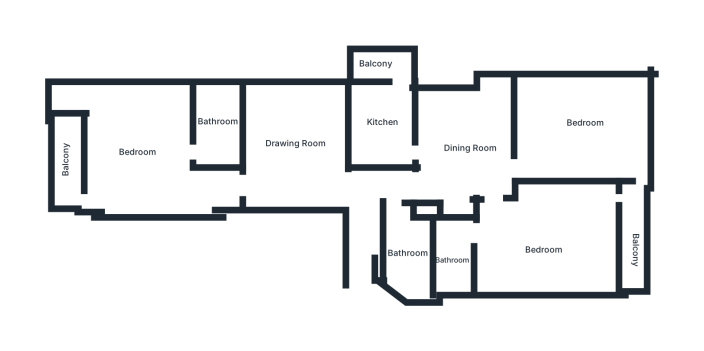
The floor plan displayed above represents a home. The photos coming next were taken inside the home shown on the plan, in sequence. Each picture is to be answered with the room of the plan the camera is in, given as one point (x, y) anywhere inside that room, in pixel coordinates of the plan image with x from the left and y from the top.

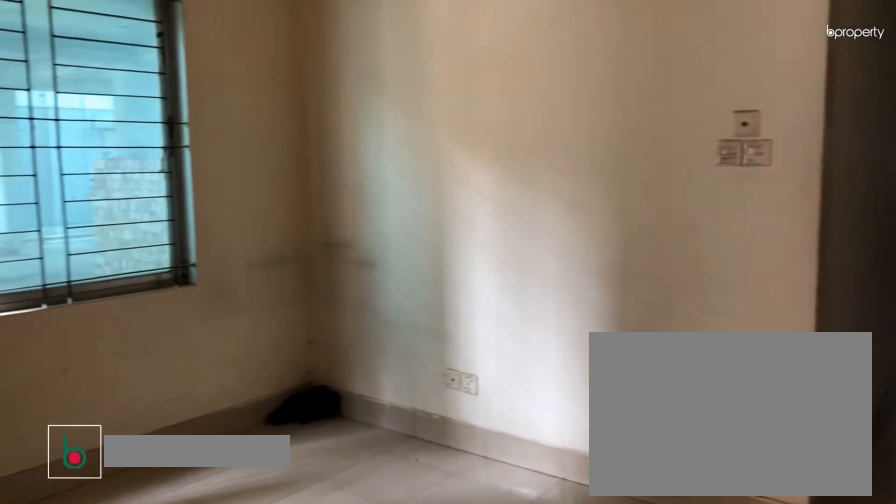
(295, 141)
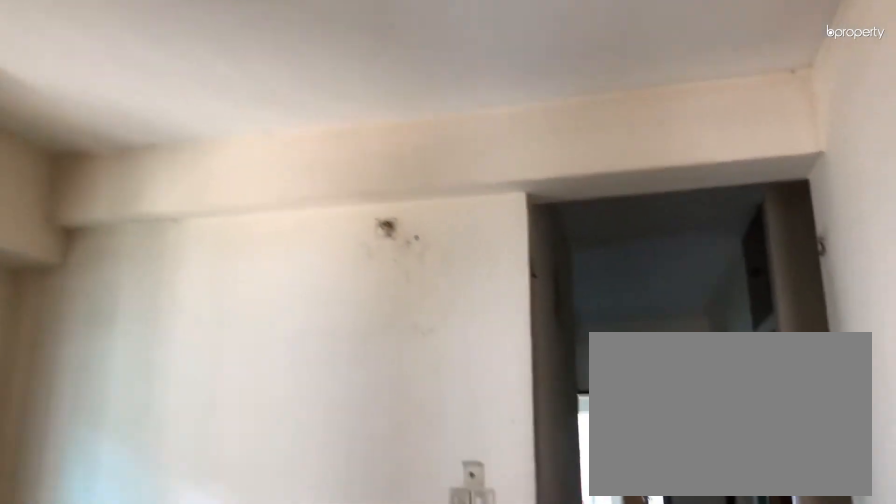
(295, 141)
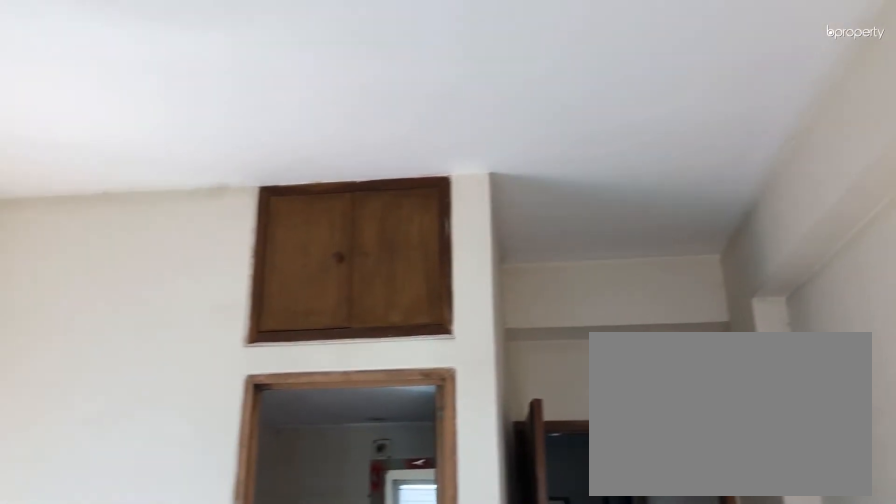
(139, 153)
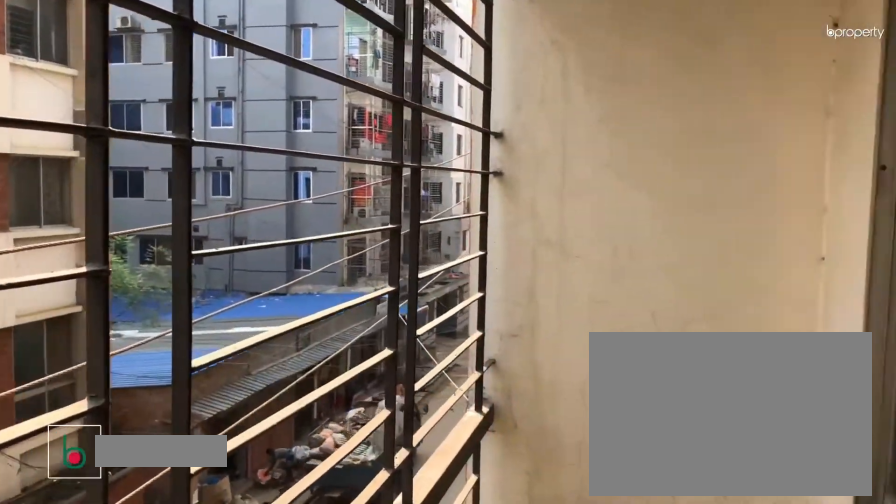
(68, 154)
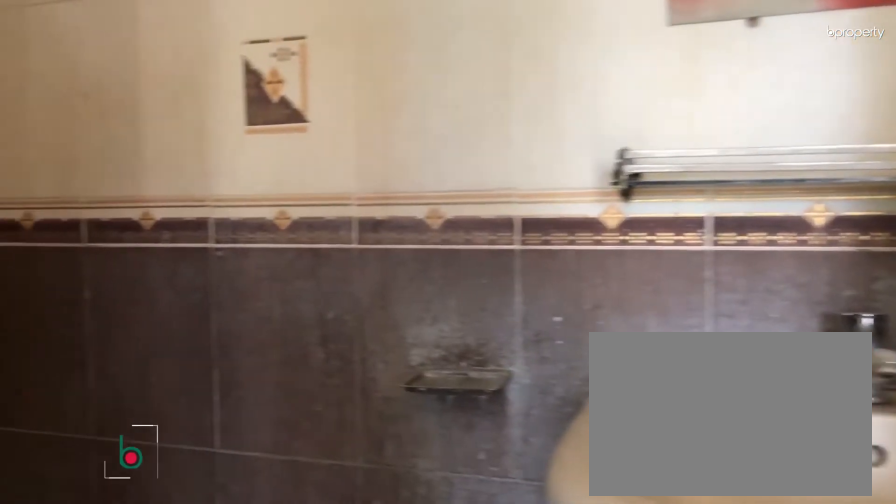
(216, 127)
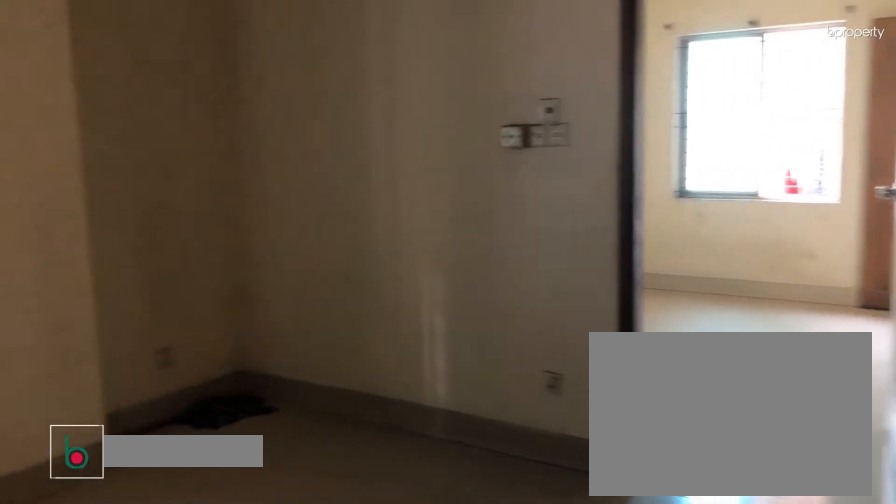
(461, 142)
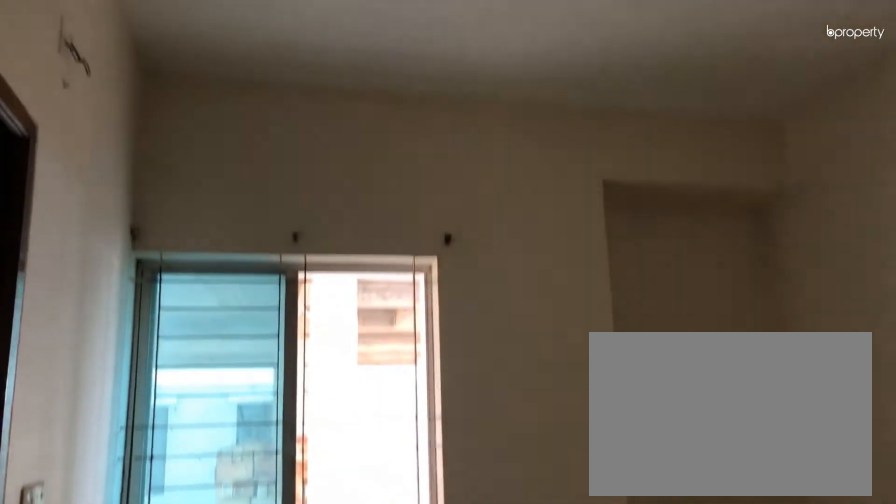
(461, 142)
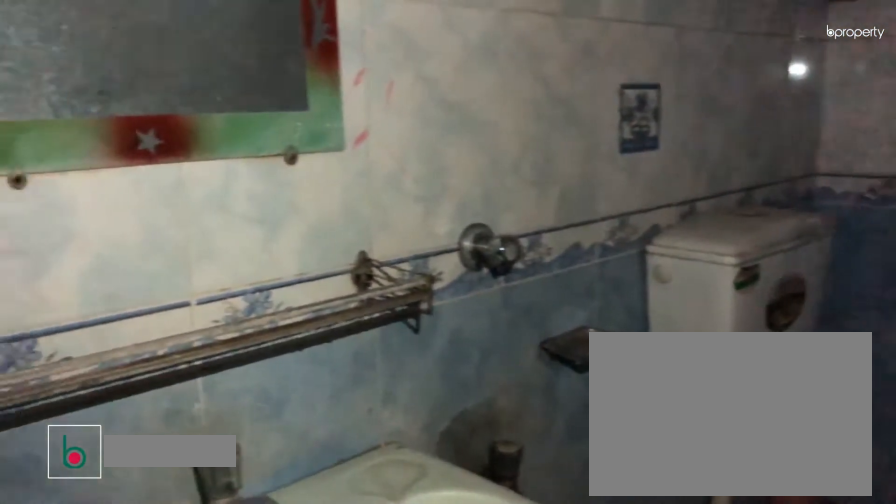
(406, 252)
